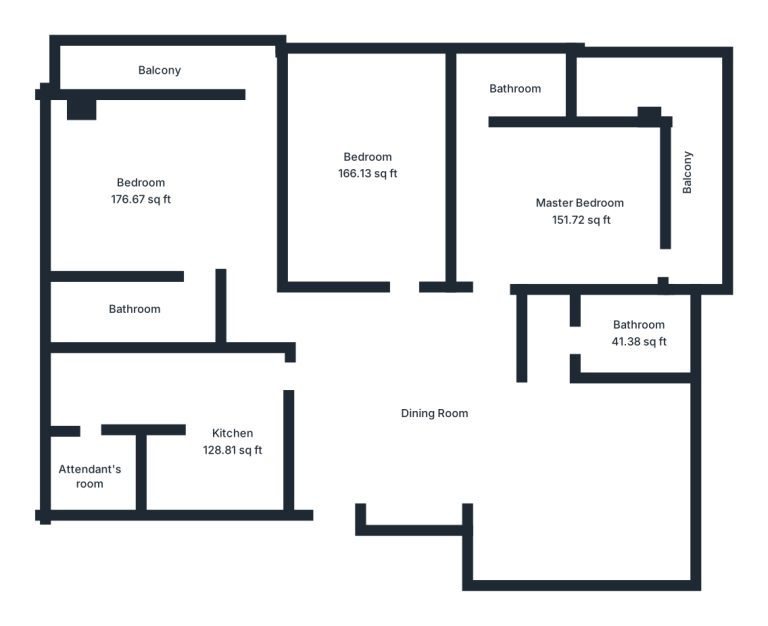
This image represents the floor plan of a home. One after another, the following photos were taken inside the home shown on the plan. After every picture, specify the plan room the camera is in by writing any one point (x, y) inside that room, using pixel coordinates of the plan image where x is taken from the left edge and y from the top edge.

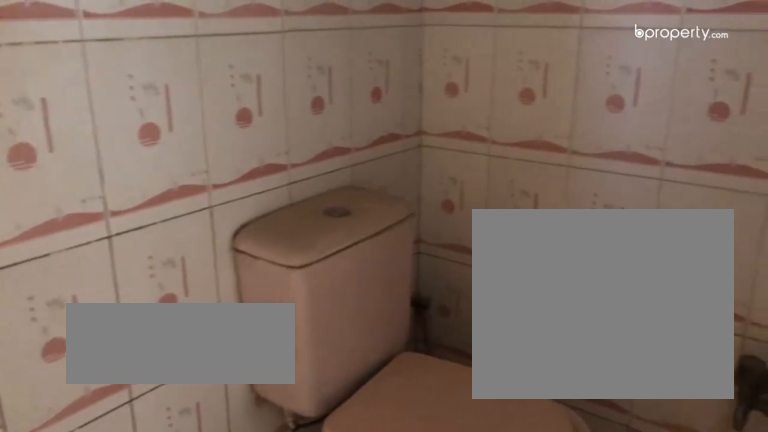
(518, 88)
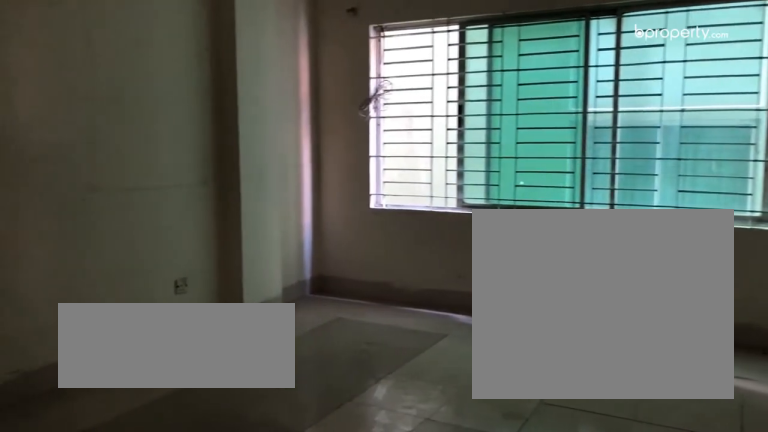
(372, 158)
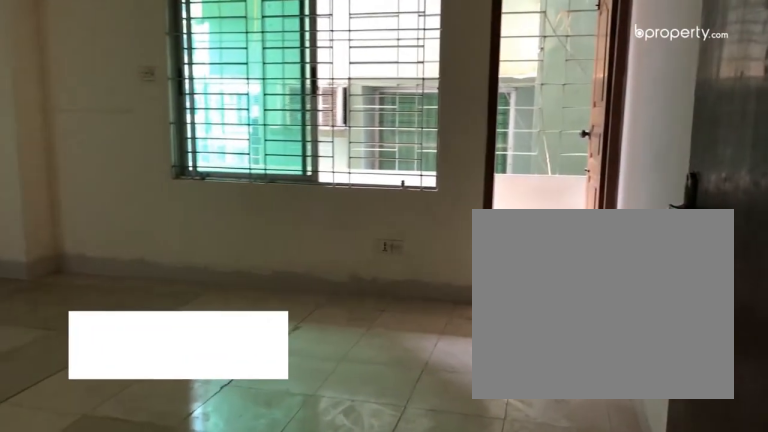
(139, 197)
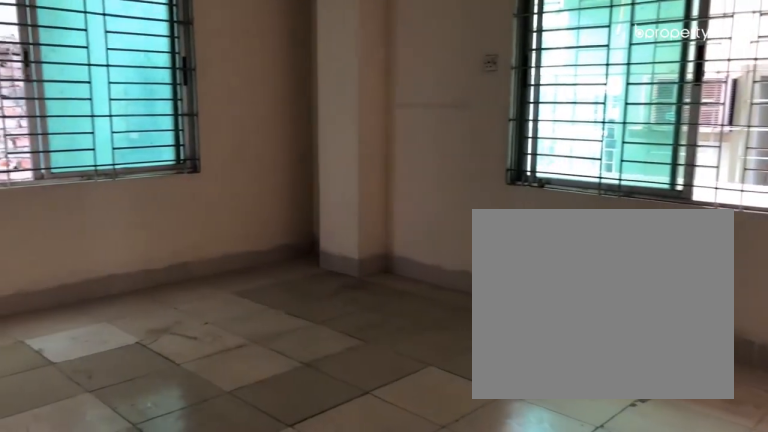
(139, 197)
